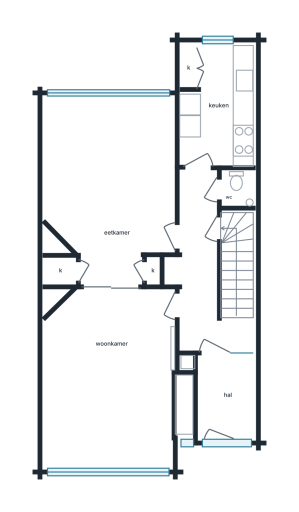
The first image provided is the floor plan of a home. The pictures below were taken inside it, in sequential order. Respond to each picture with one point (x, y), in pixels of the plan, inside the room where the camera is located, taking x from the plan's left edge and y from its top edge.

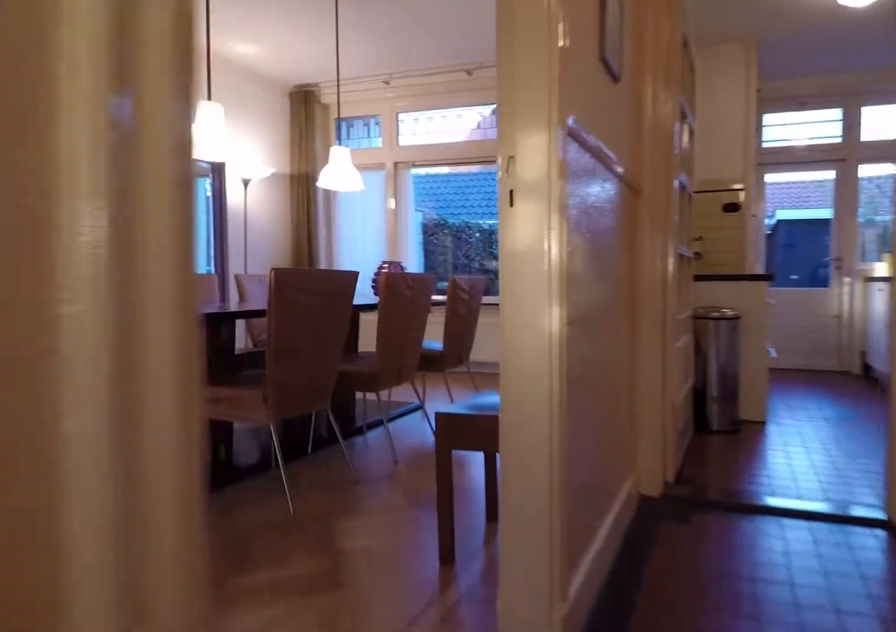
(202, 273)
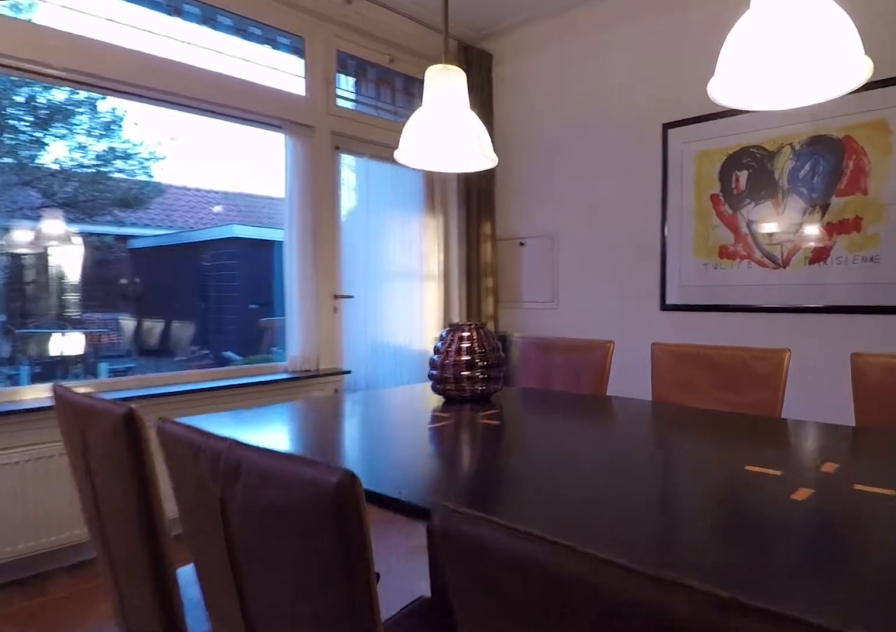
(114, 185)
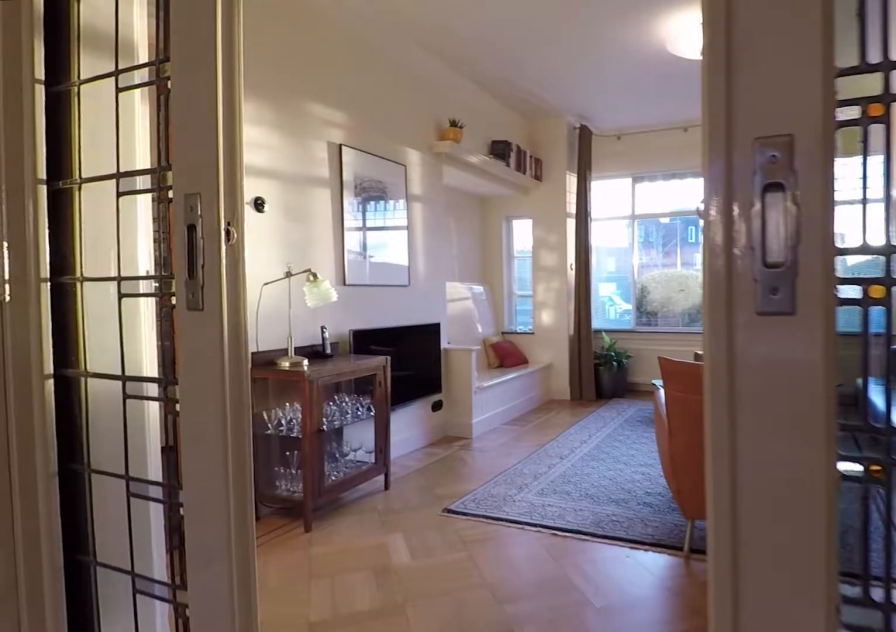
(114, 185)
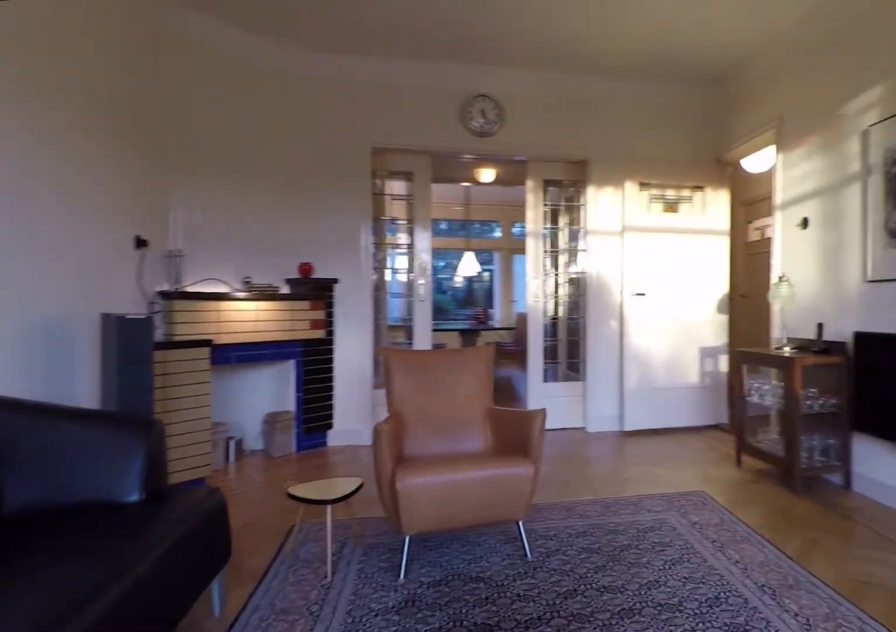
(117, 373)
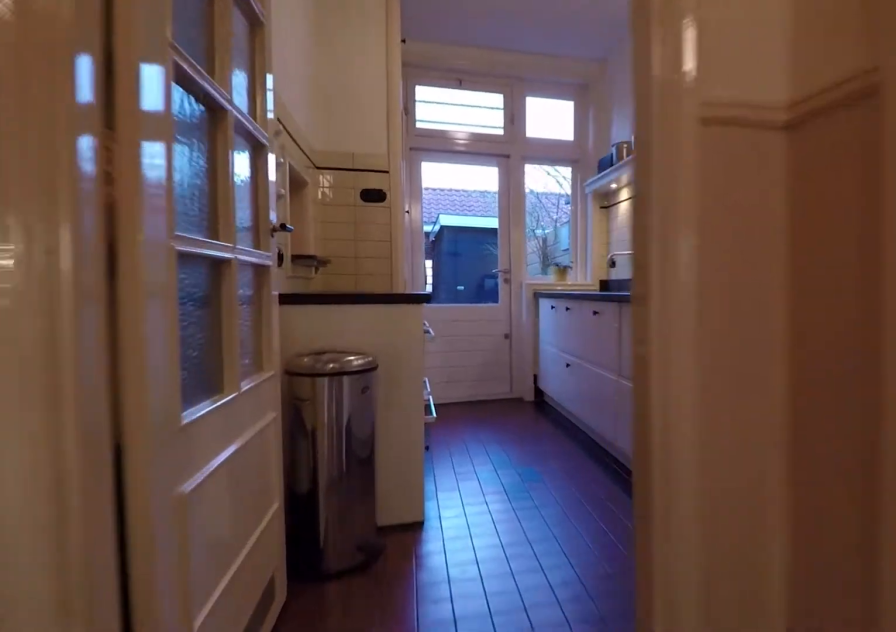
(202, 272)
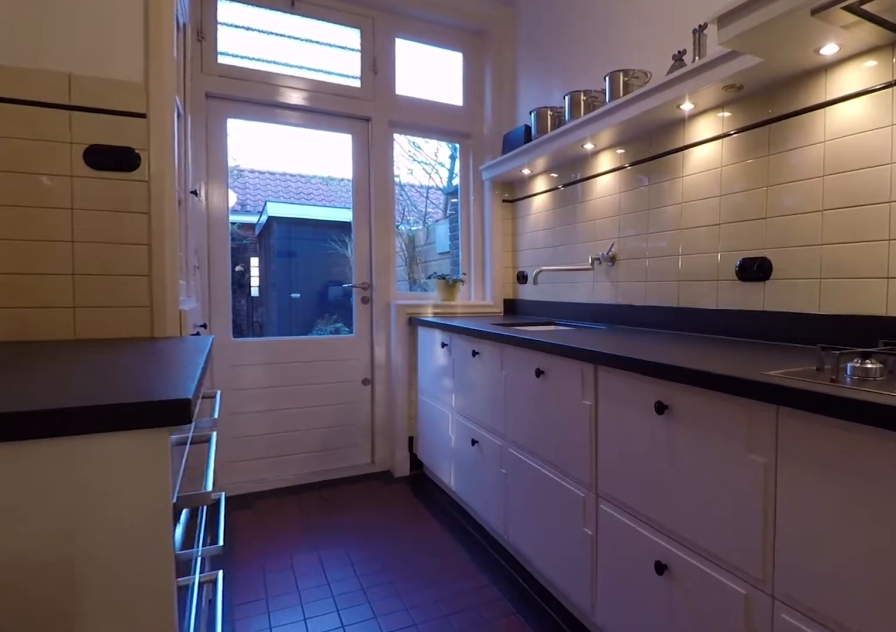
(220, 108)
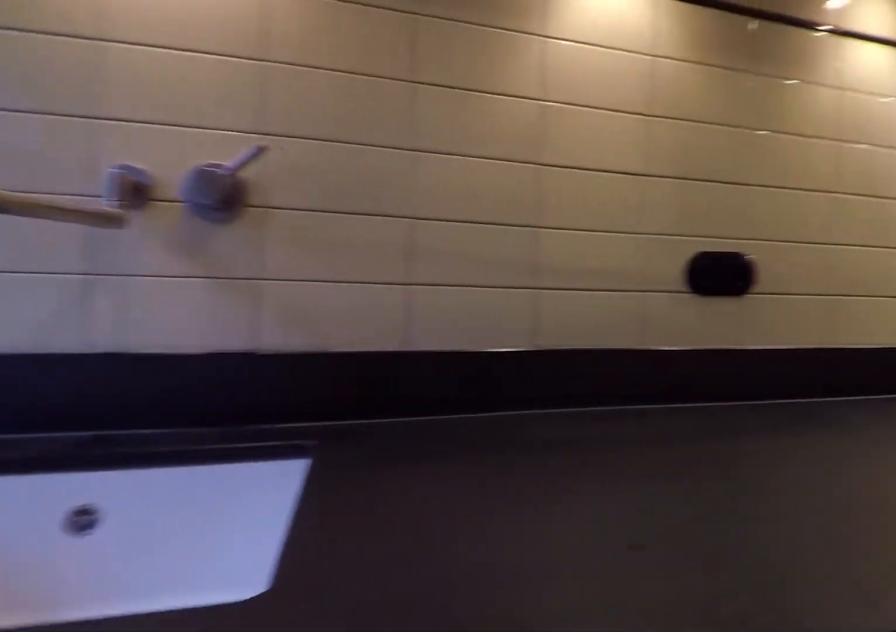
(220, 108)
